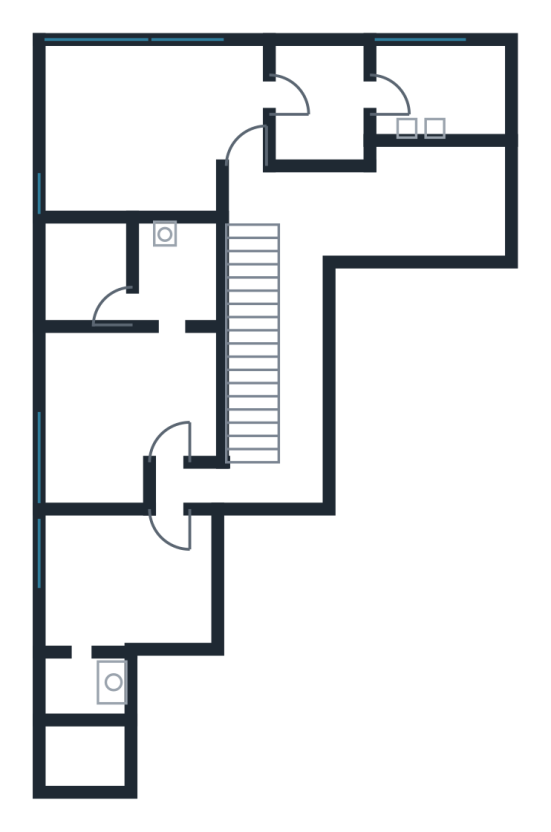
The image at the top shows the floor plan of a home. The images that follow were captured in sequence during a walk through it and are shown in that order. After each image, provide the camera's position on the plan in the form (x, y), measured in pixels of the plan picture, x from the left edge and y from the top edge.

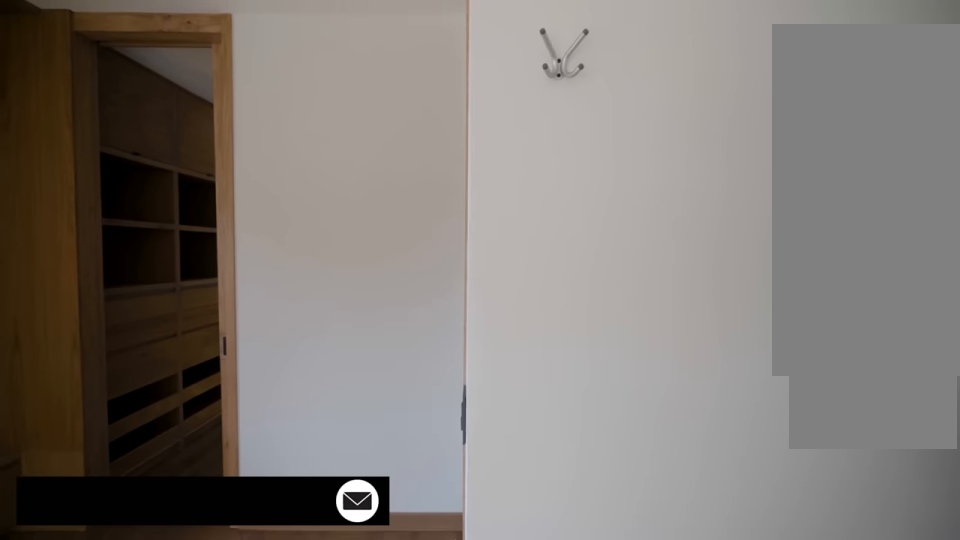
(169, 168)
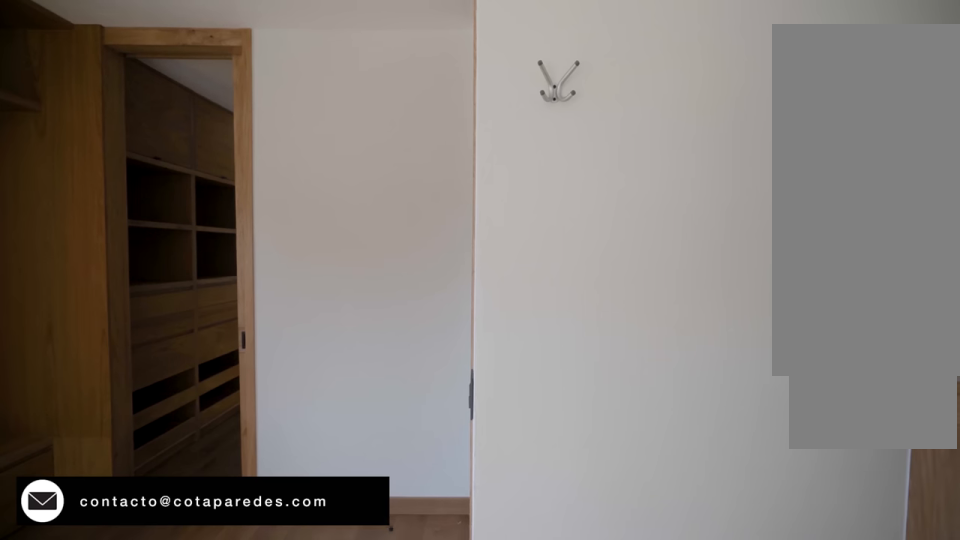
(153, 169)
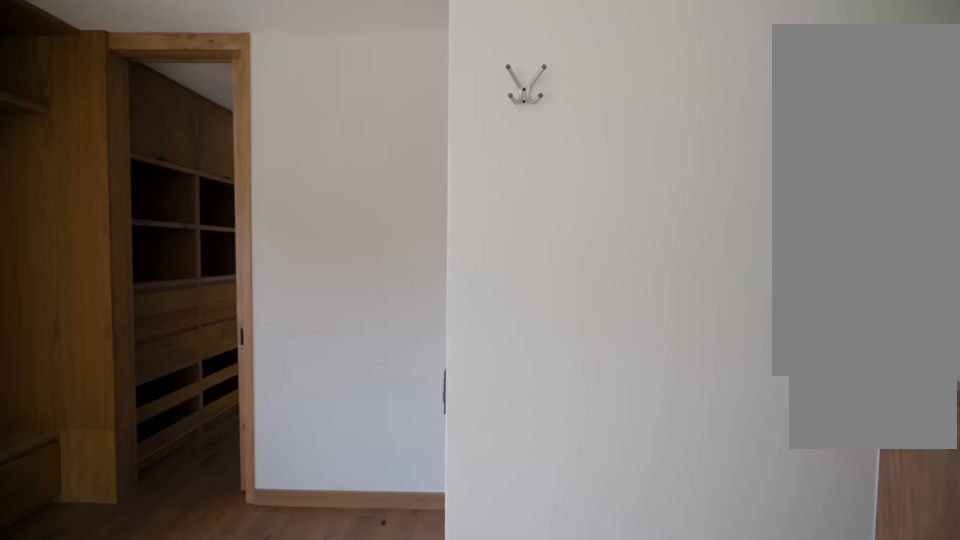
(148, 169)
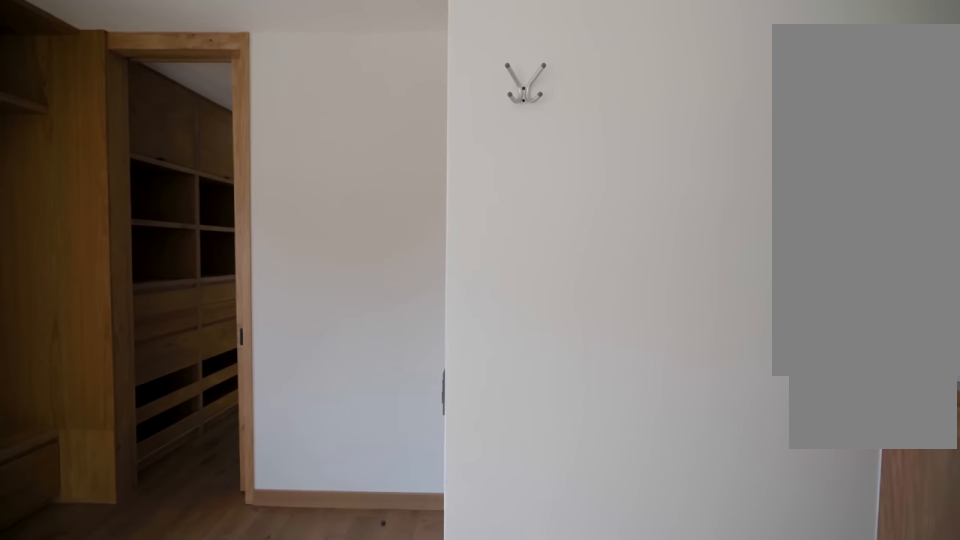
(148, 169)
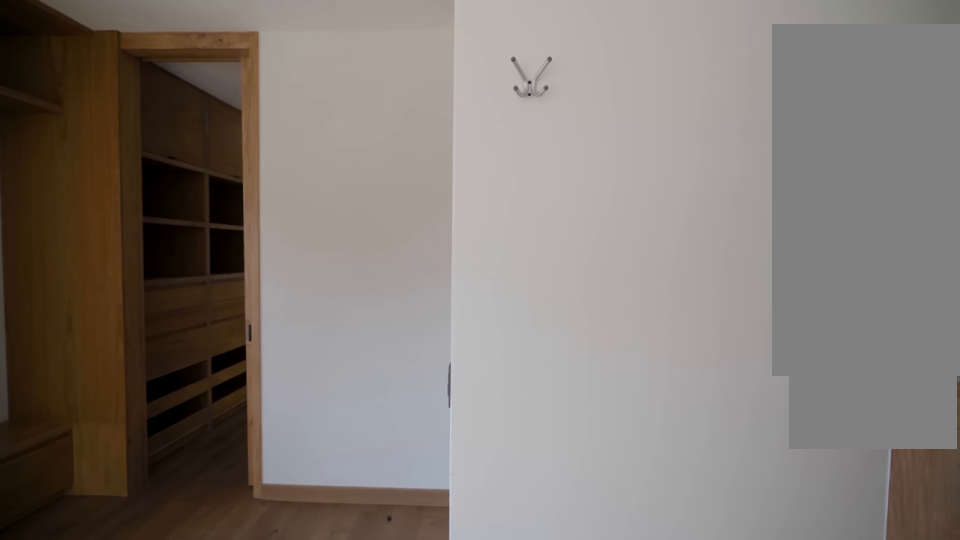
(148, 169)
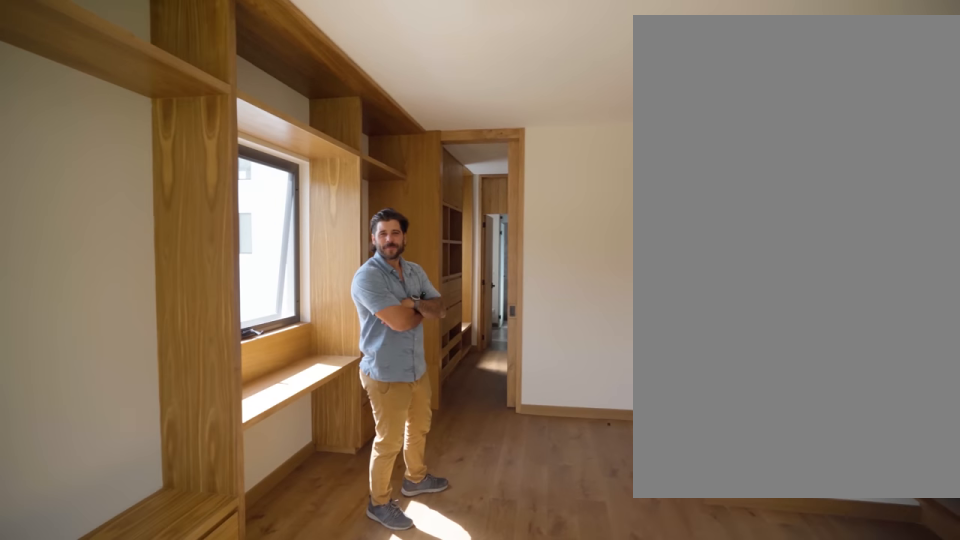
(85, 151)
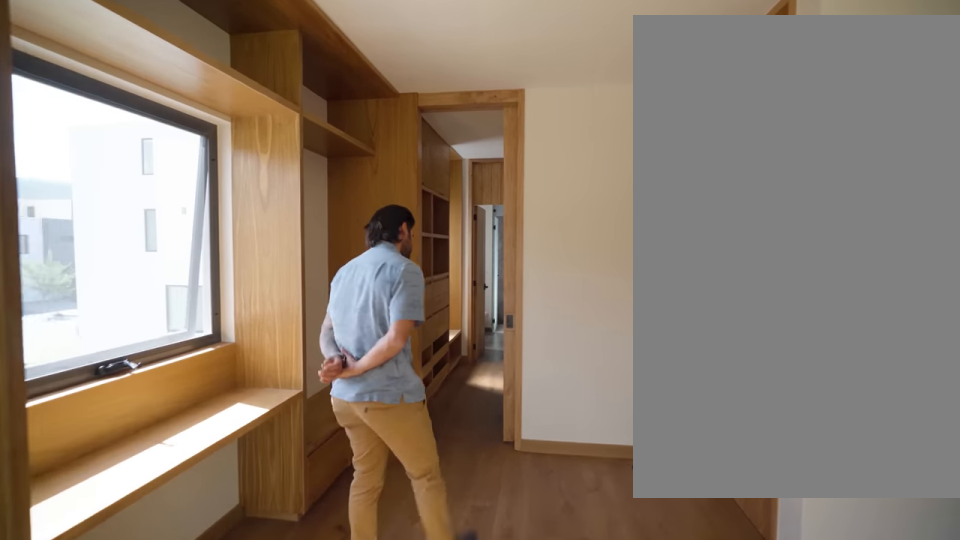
(85, 144)
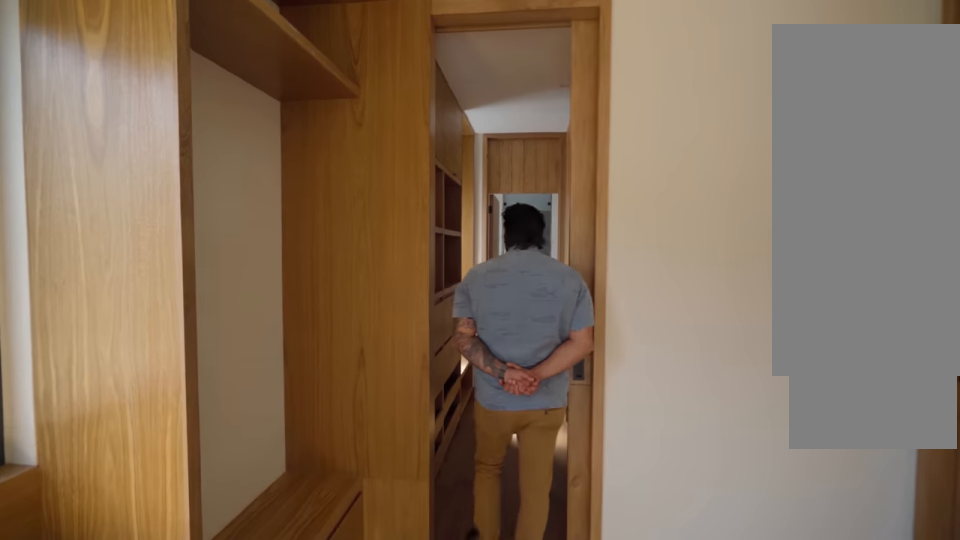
(142, 126)
